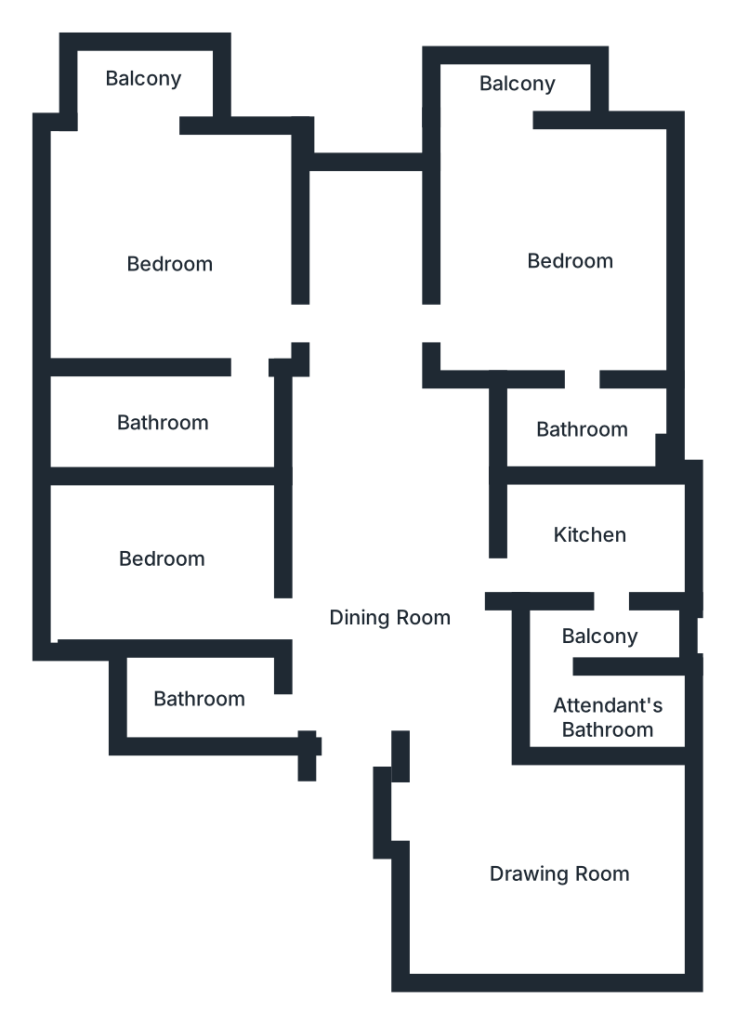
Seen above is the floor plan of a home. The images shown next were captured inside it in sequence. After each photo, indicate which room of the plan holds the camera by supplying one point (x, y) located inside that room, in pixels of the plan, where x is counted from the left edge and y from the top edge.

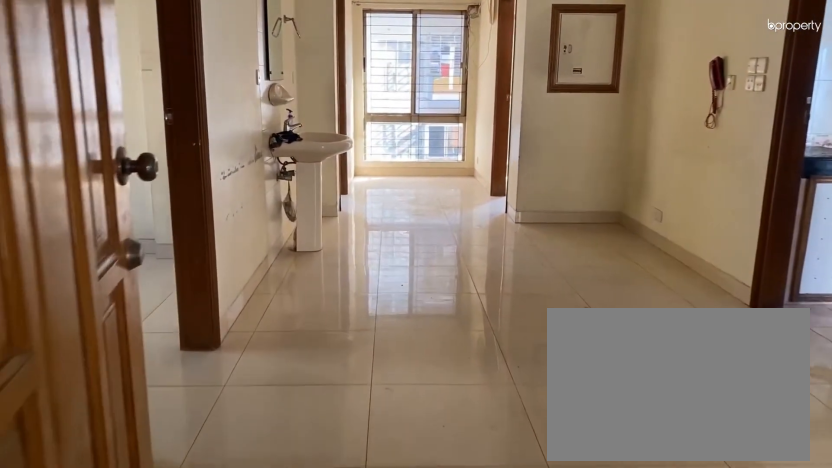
(378, 643)
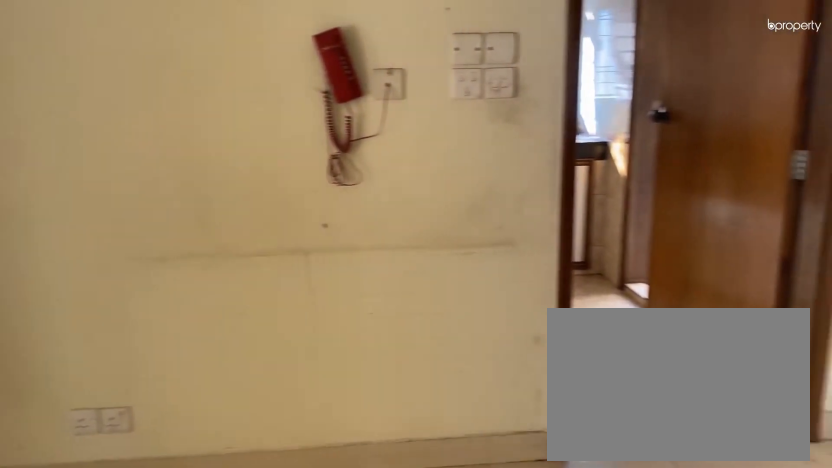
(359, 415)
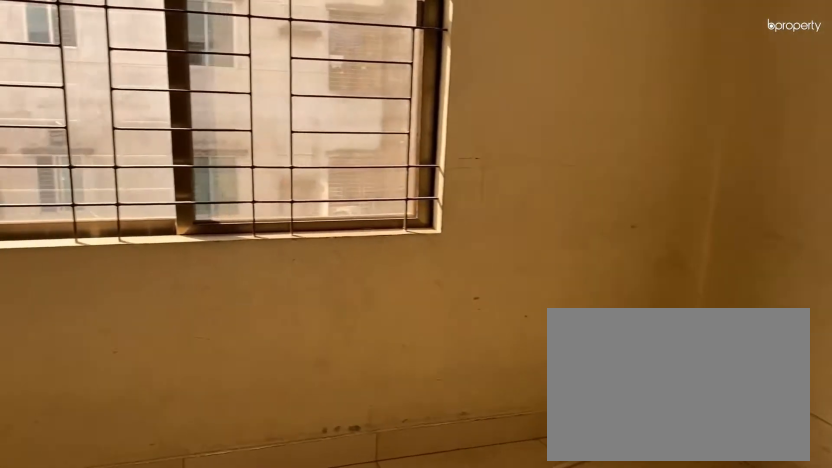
(541, 870)
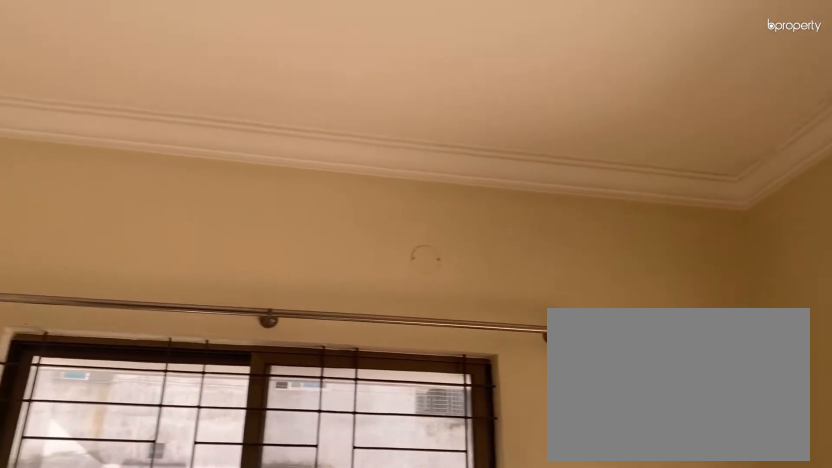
(542, 870)
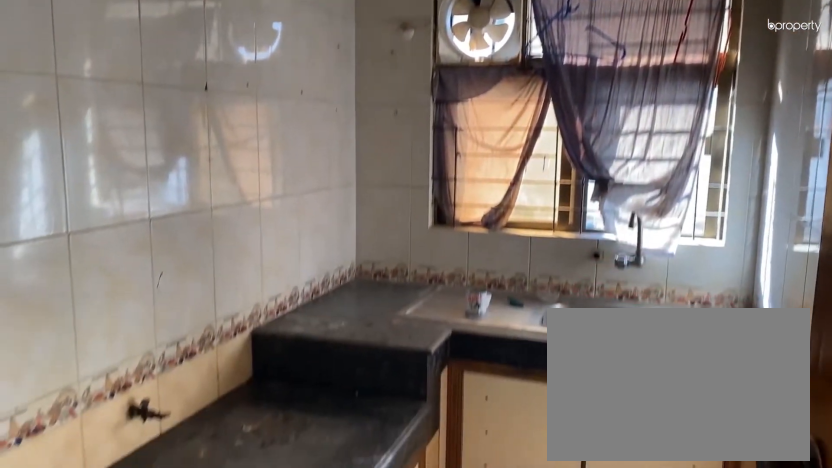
(586, 536)
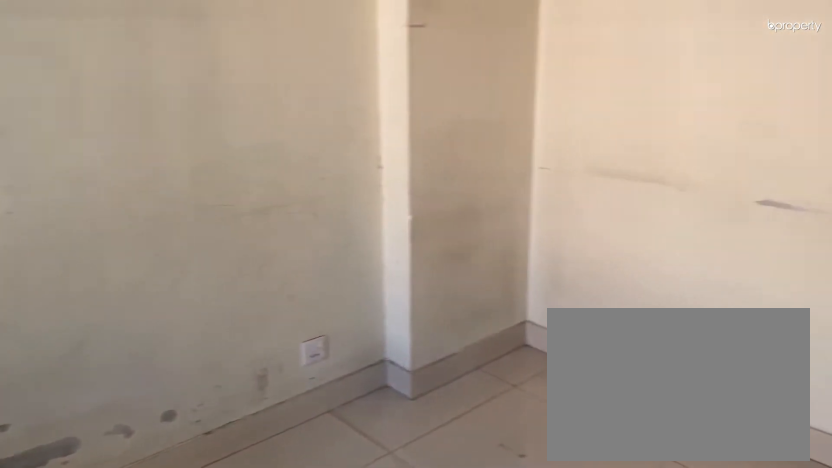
(160, 547)
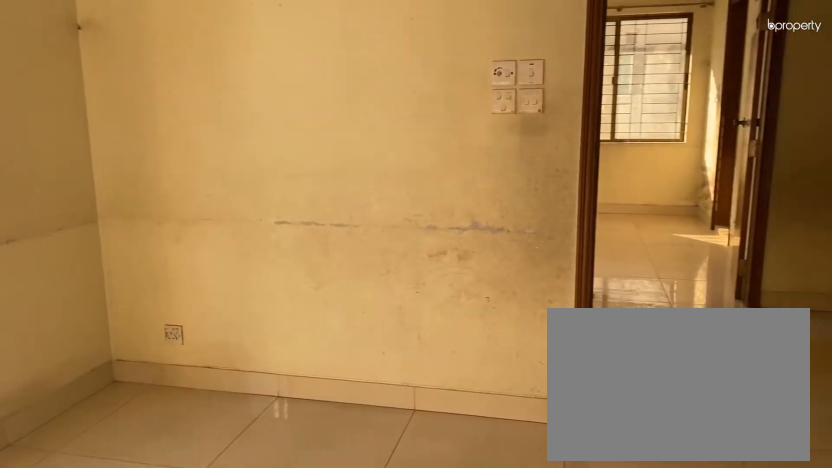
(175, 266)
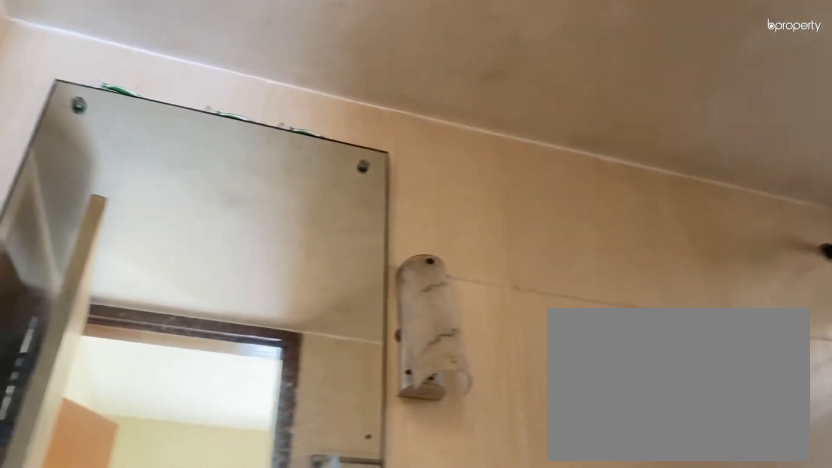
(168, 412)
